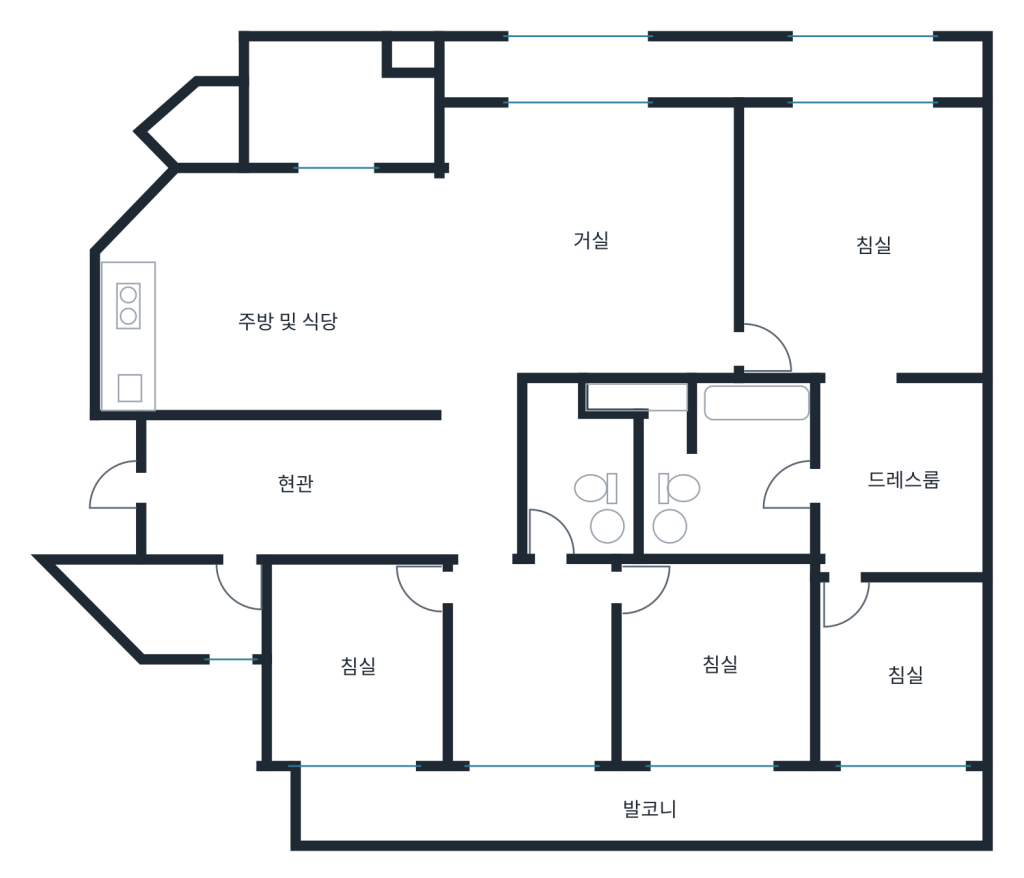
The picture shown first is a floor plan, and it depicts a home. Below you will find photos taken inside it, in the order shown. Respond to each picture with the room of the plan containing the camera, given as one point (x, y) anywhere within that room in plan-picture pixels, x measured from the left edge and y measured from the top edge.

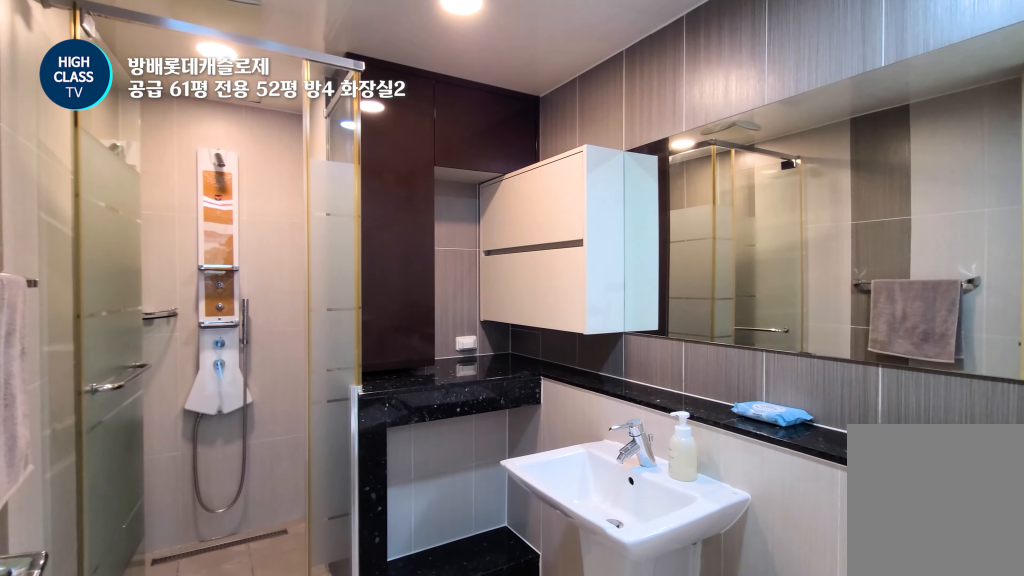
(576, 468)
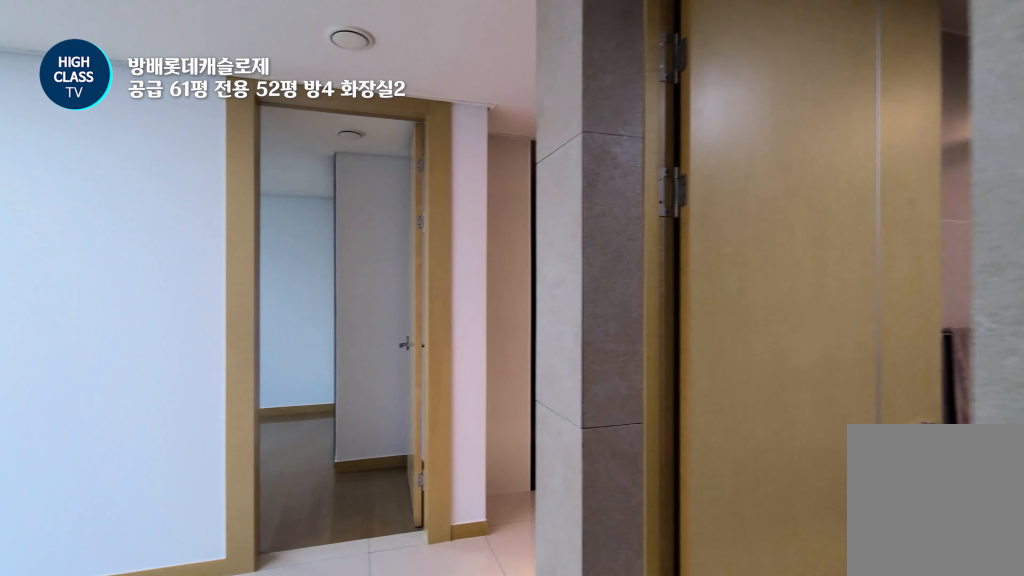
(532, 679)
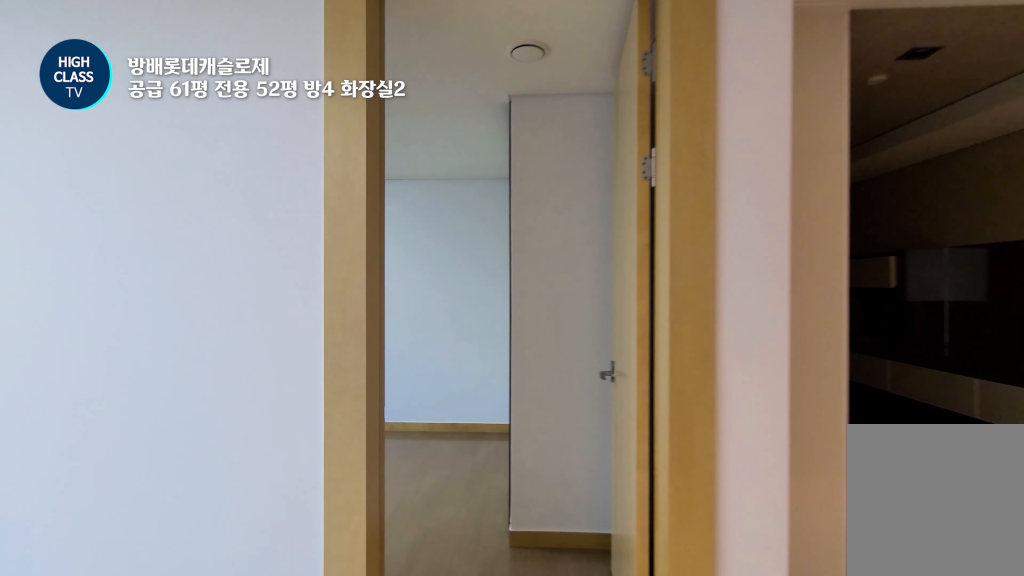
(532, 679)
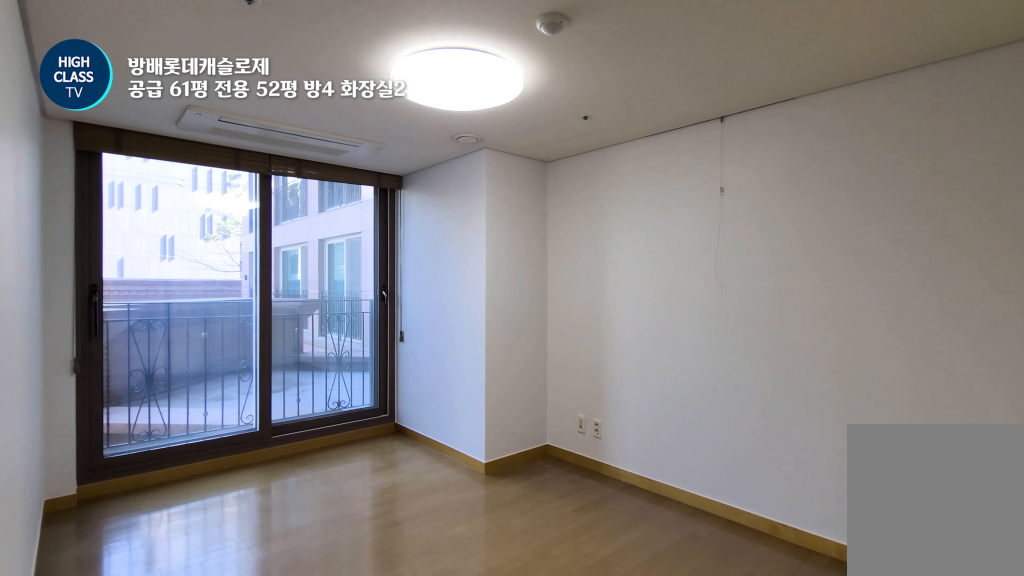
(362, 697)
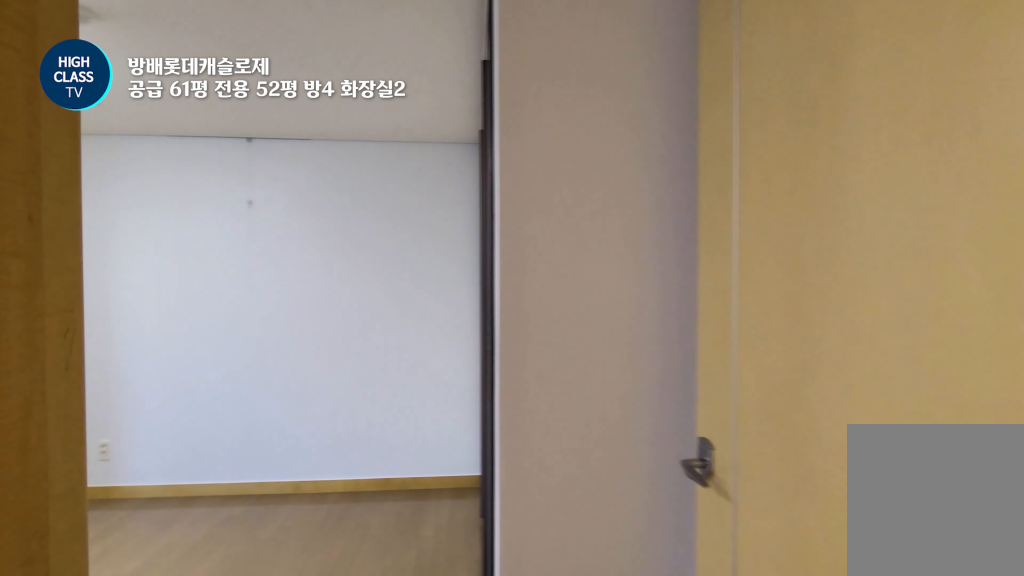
(532, 665)
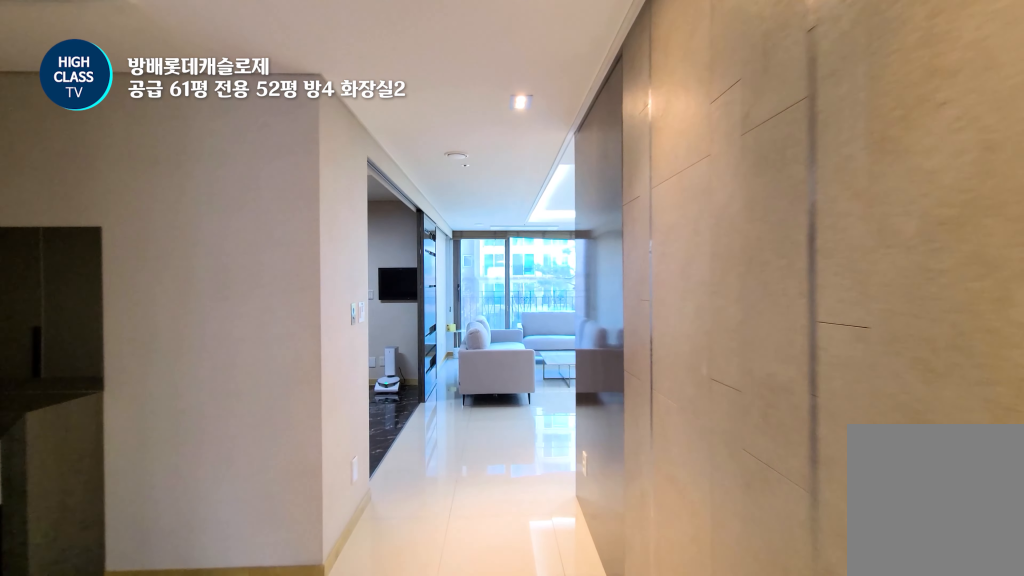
(479, 466)
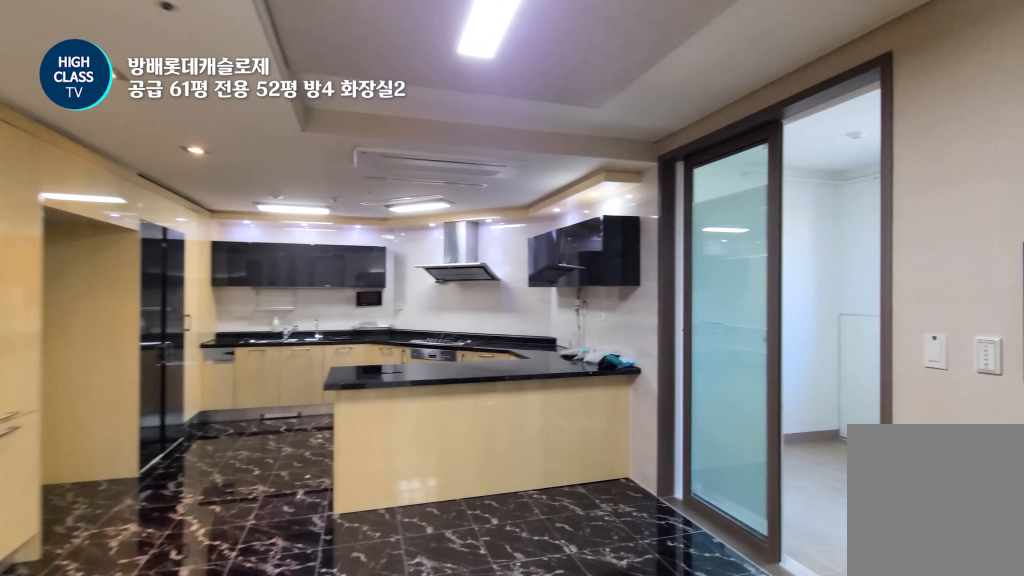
(279, 288)
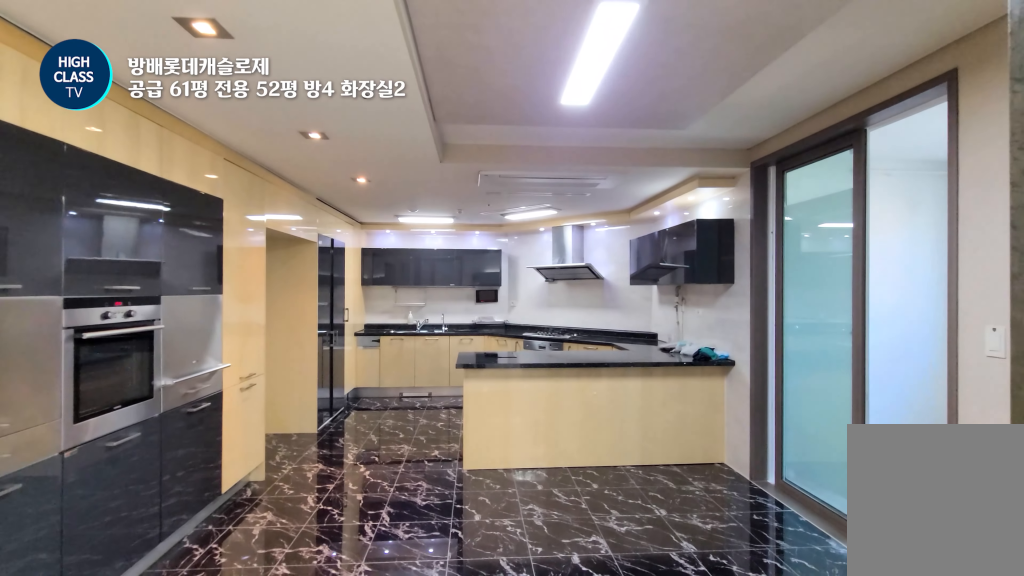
(279, 288)
